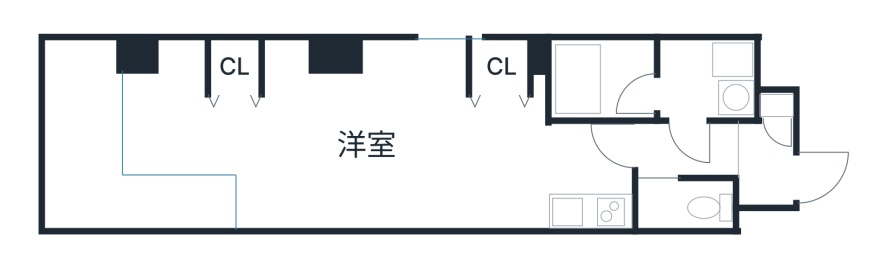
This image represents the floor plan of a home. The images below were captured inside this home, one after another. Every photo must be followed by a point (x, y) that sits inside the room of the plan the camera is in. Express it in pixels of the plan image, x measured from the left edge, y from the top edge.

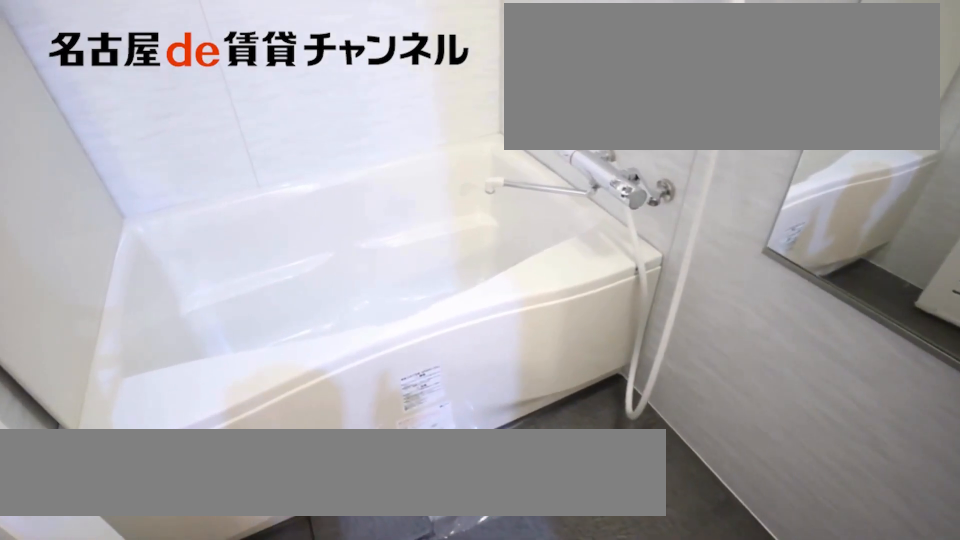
(603, 80)
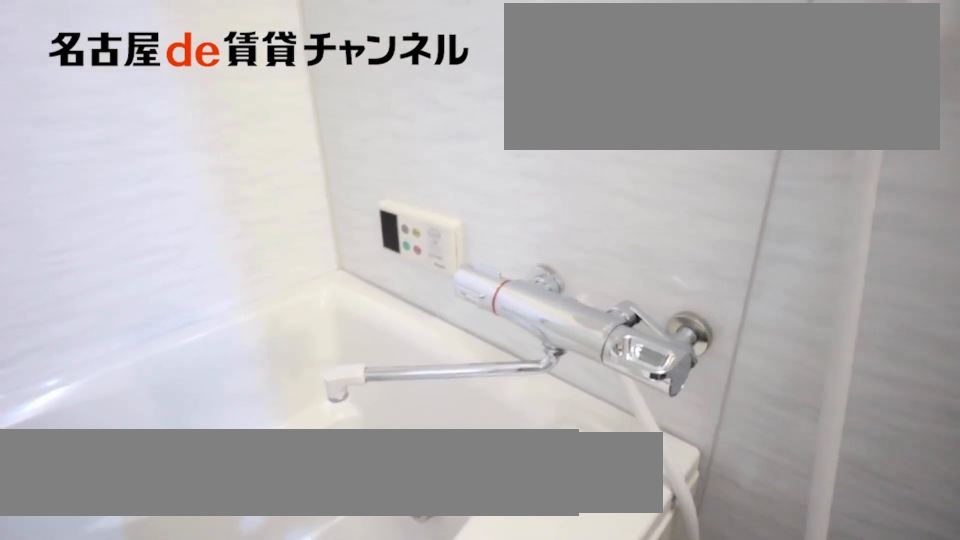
(603, 80)
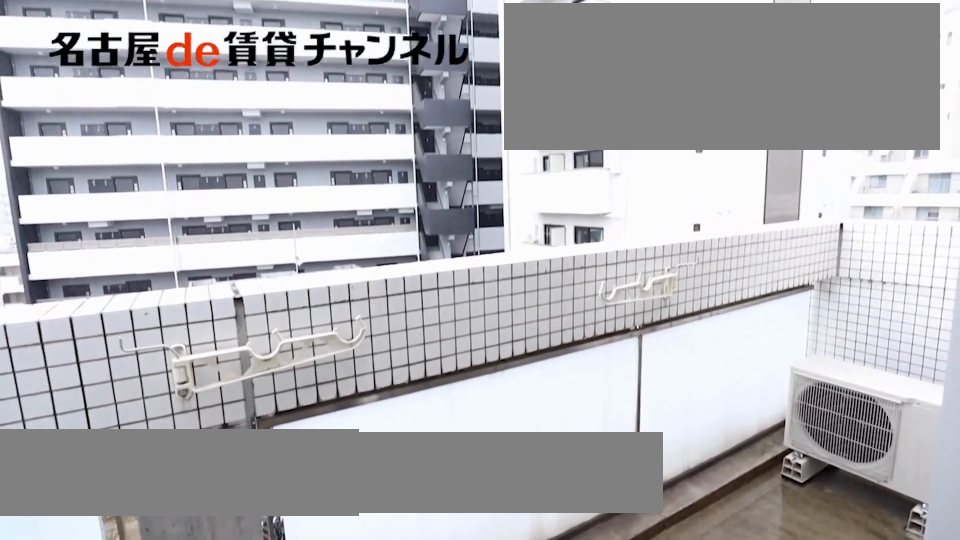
(118, 158)
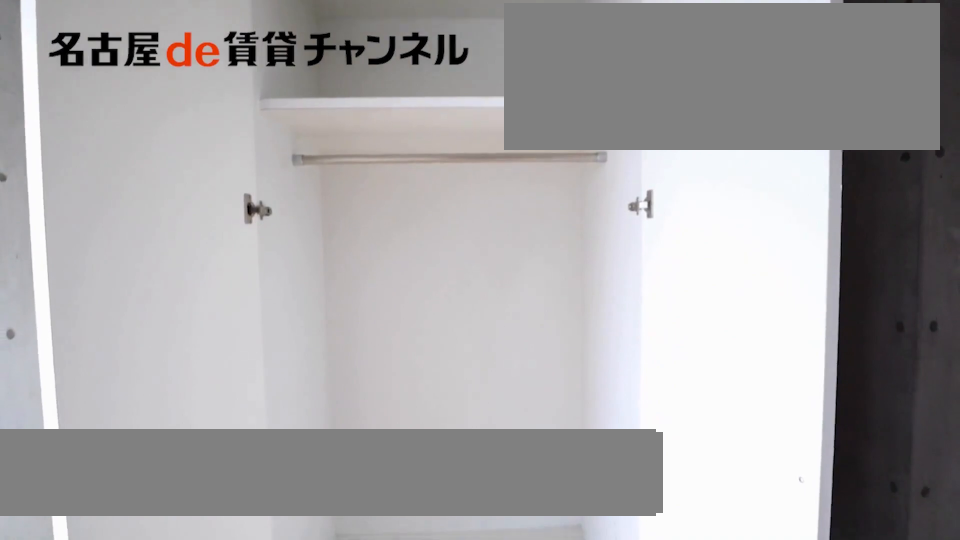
(232, 67)
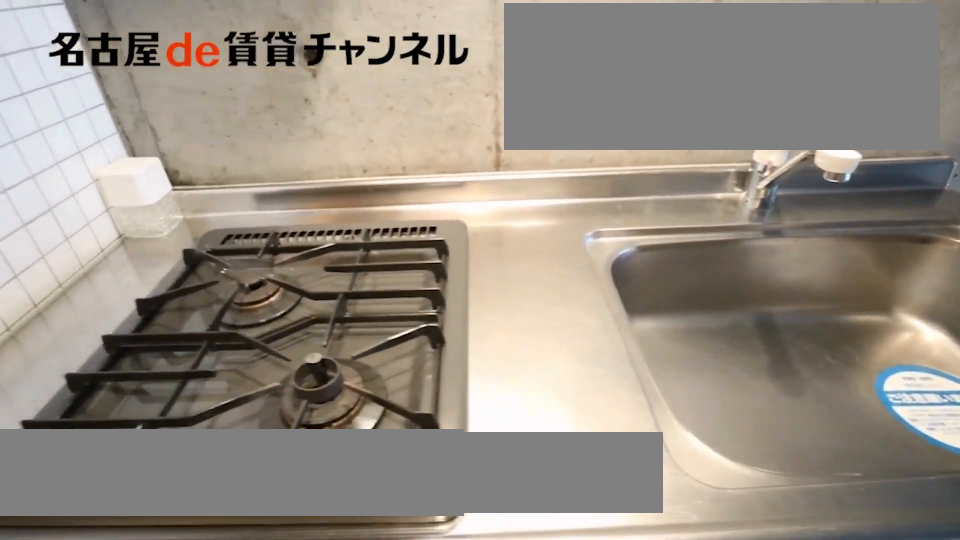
(592, 208)
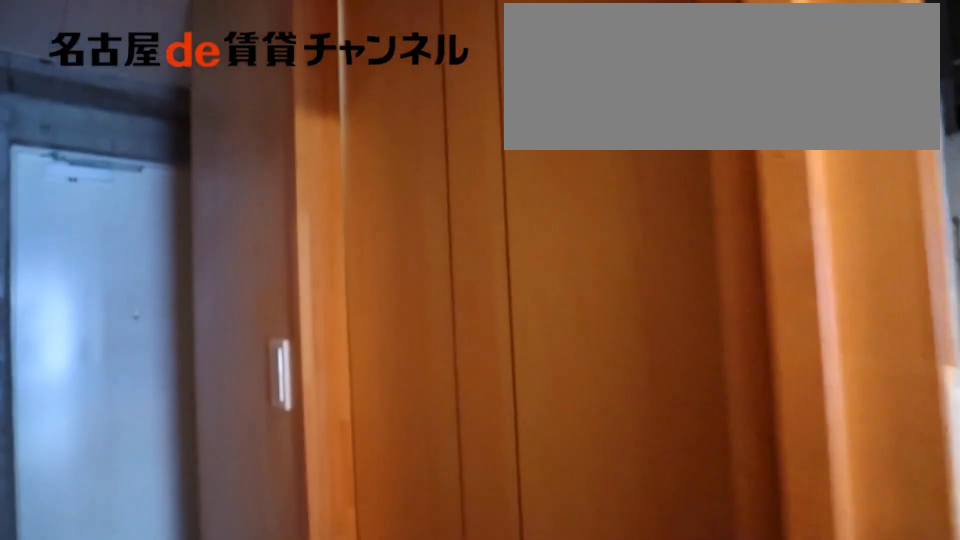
(592, 208)
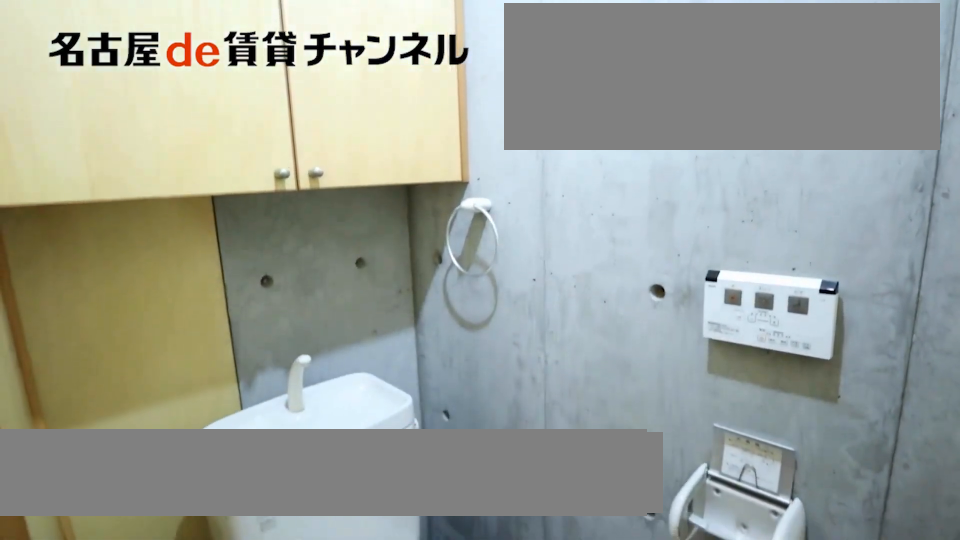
(686, 205)
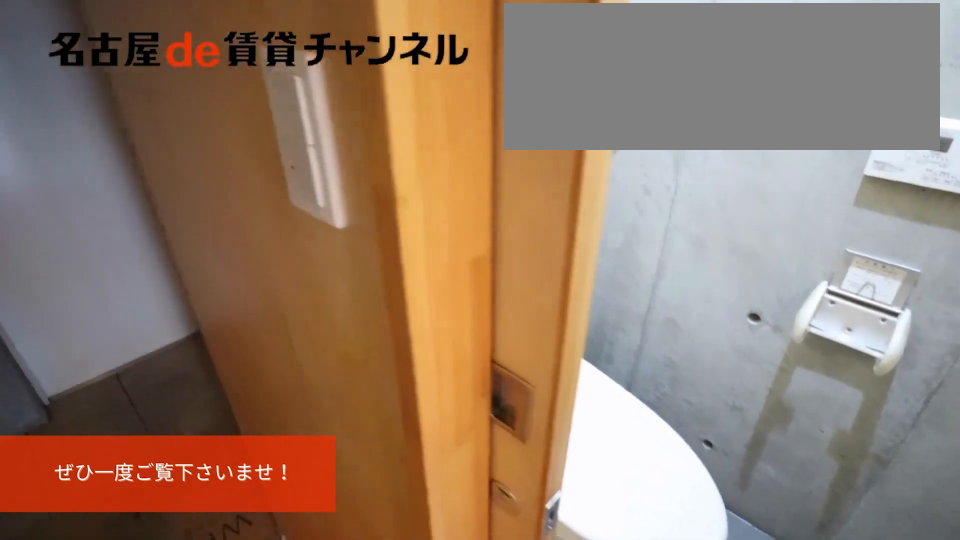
(767, 165)
